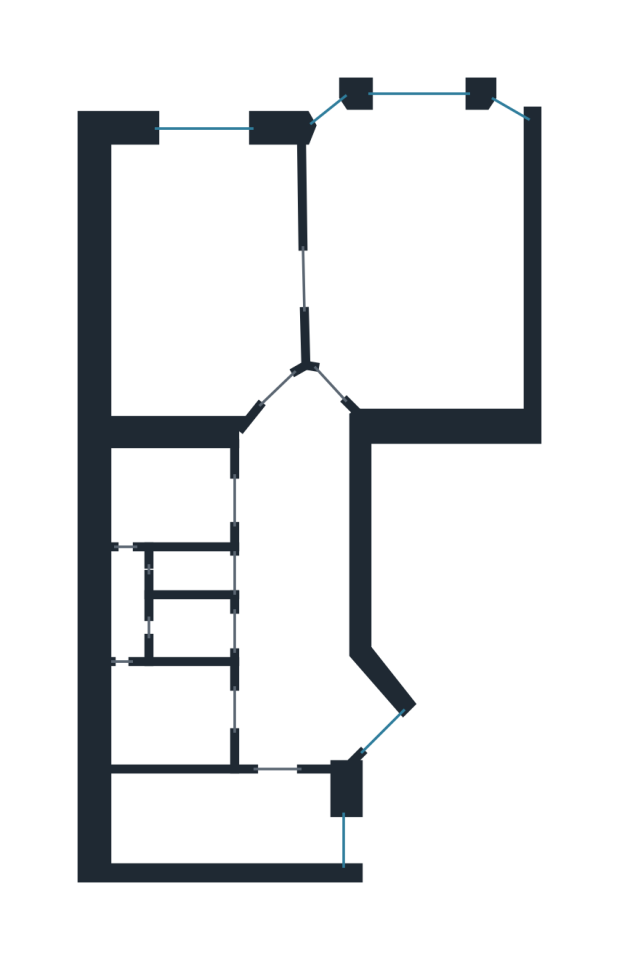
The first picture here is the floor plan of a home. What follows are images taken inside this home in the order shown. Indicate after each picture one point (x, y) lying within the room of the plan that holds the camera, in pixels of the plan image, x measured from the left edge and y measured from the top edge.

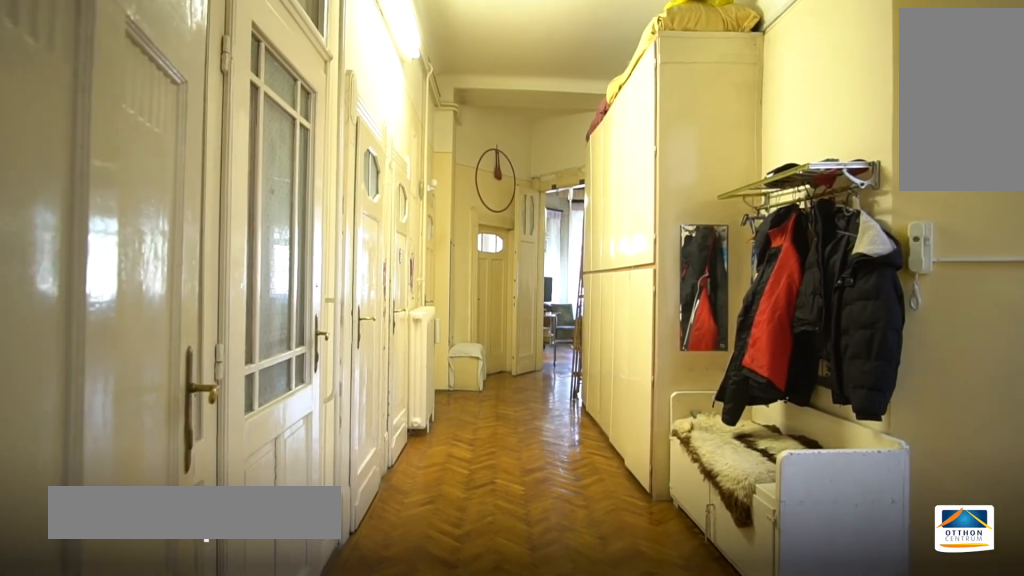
(301, 568)
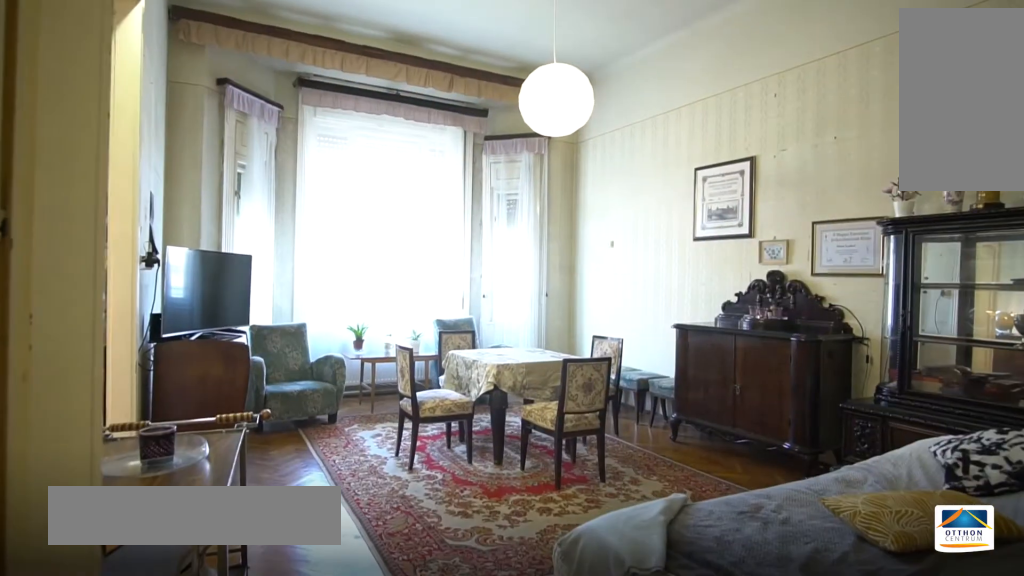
(434, 265)
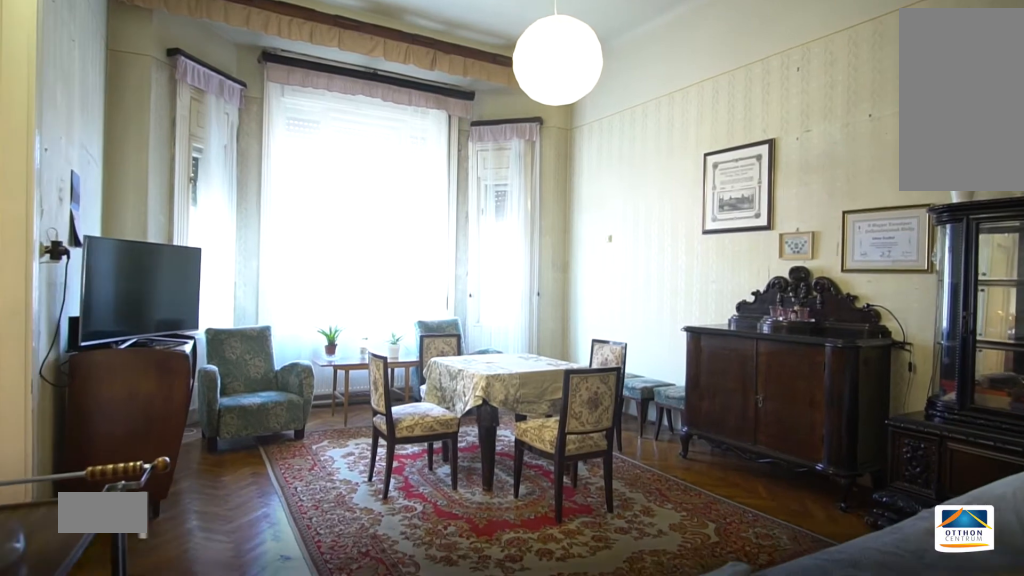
(433, 266)
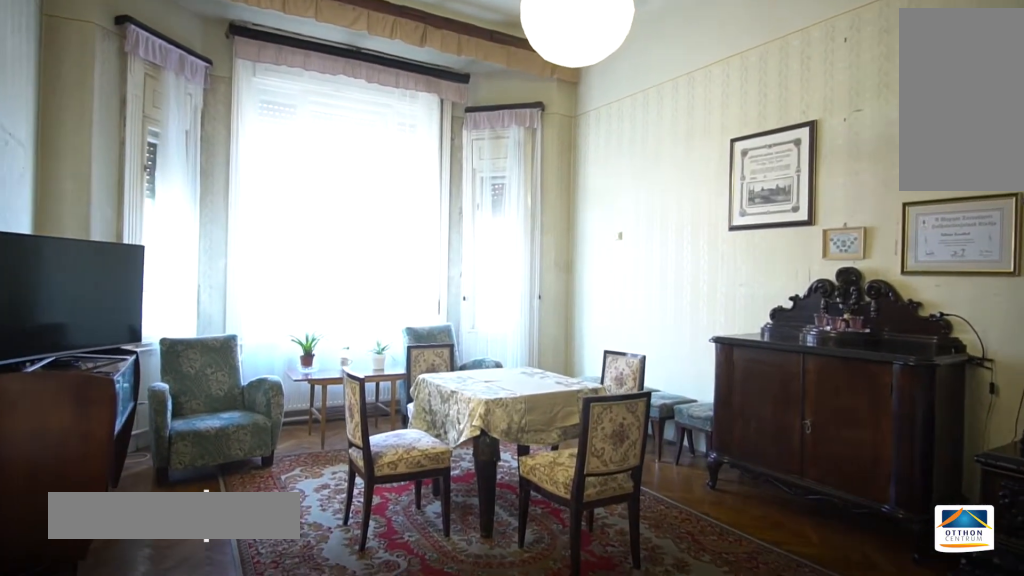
(433, 266)
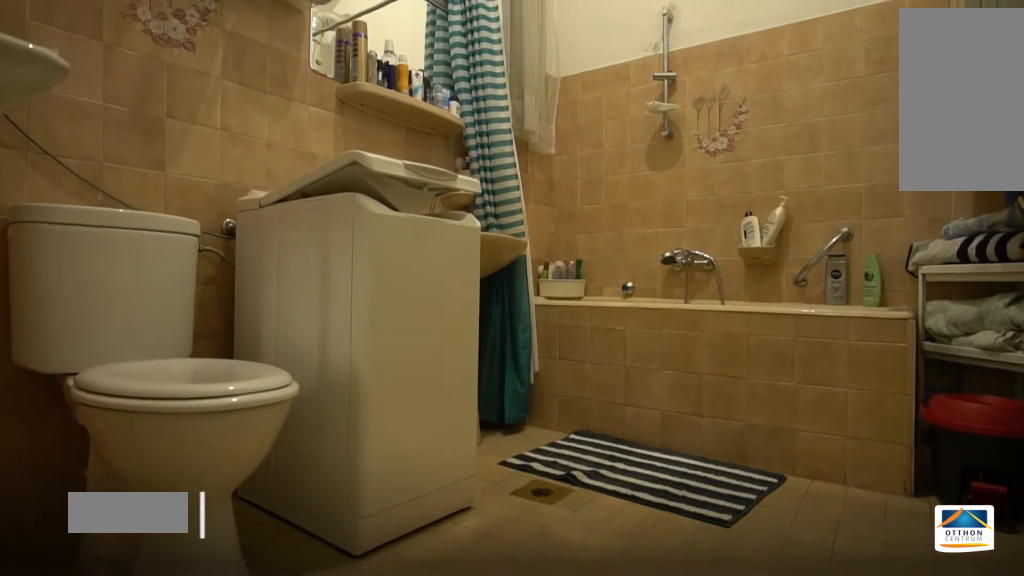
(174, 493)
